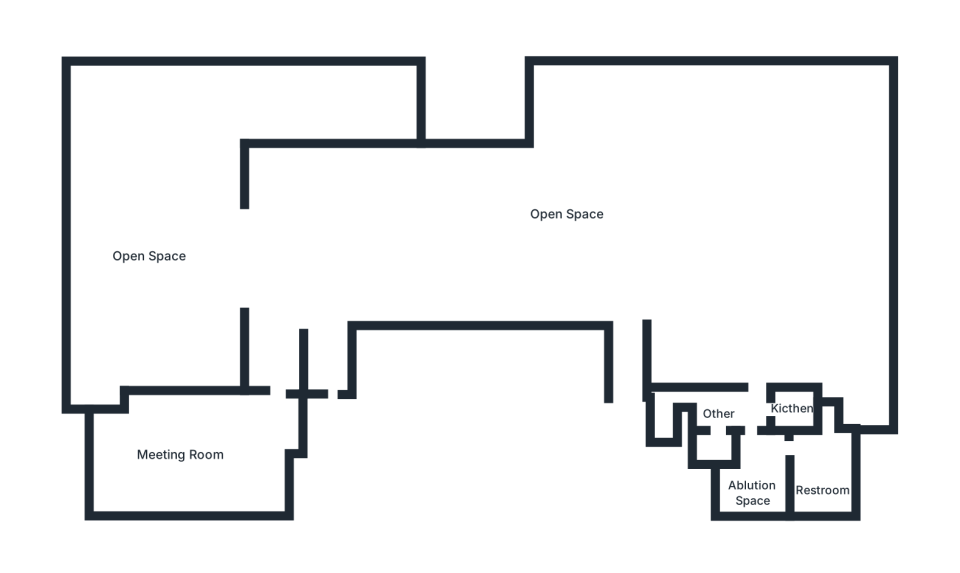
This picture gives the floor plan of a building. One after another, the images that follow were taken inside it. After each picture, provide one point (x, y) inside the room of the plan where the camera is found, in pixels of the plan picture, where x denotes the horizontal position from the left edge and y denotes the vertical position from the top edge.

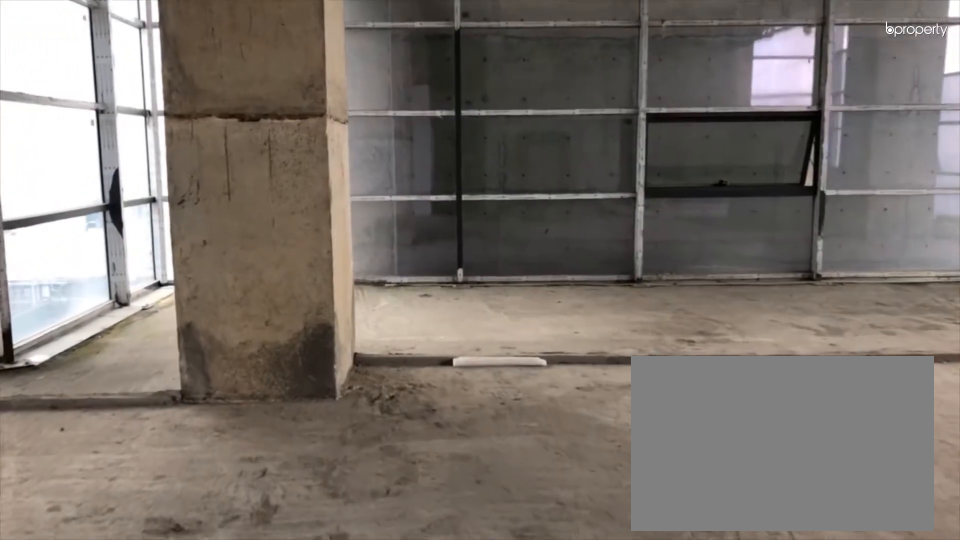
(624, 270)
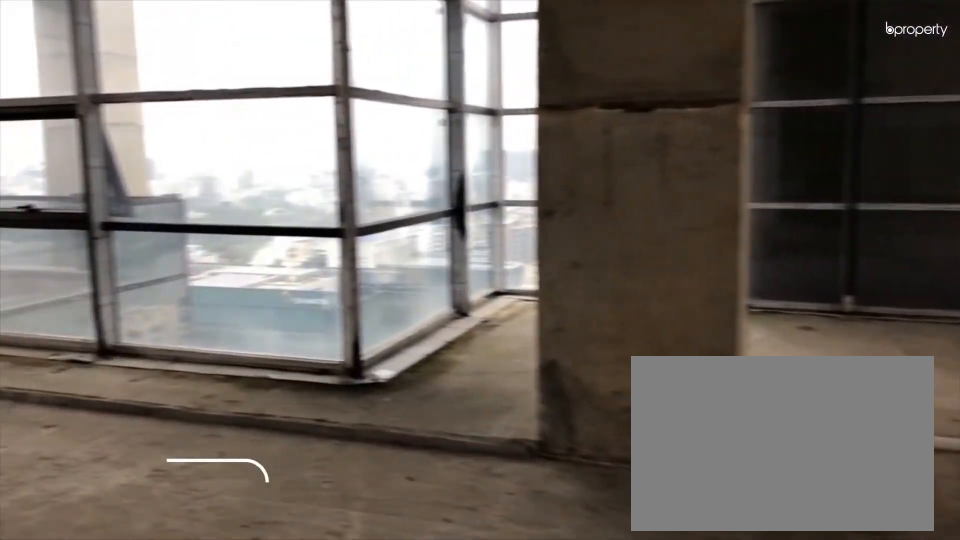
(624, 270)
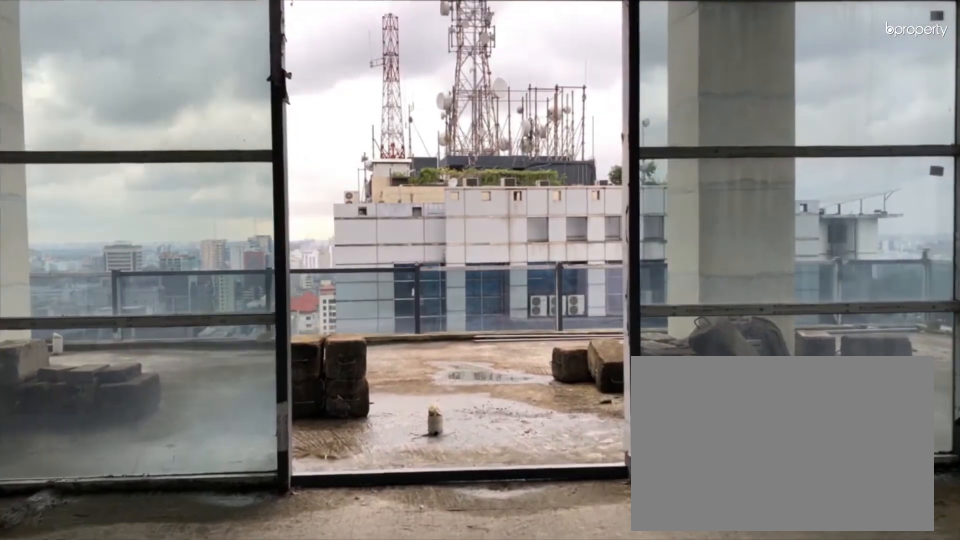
(313, 247)
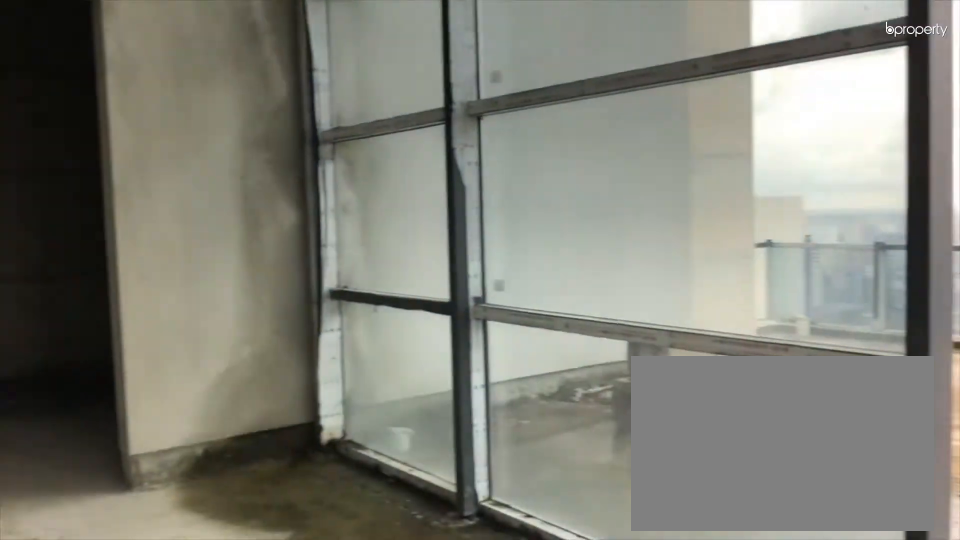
(313, 247)
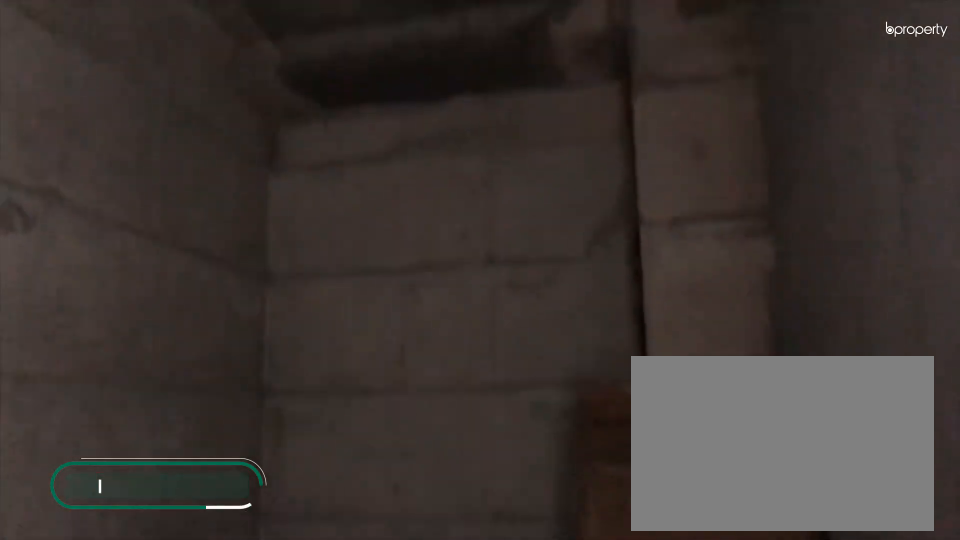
(209, 441)
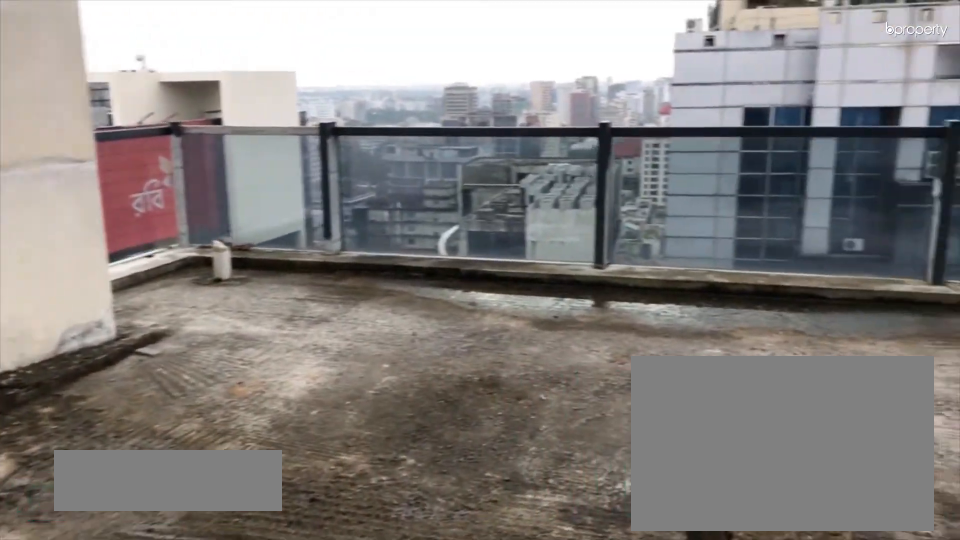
(158, 265)
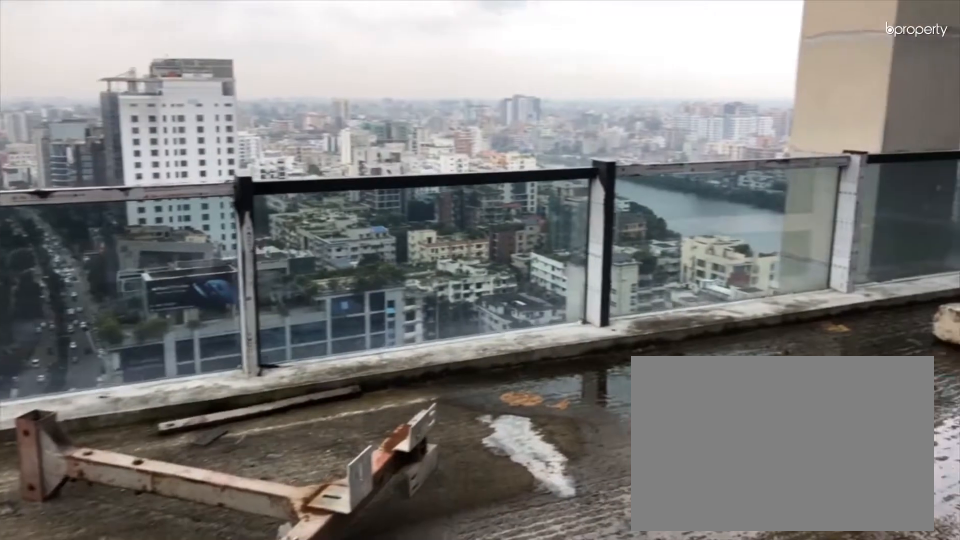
(180, 118)
